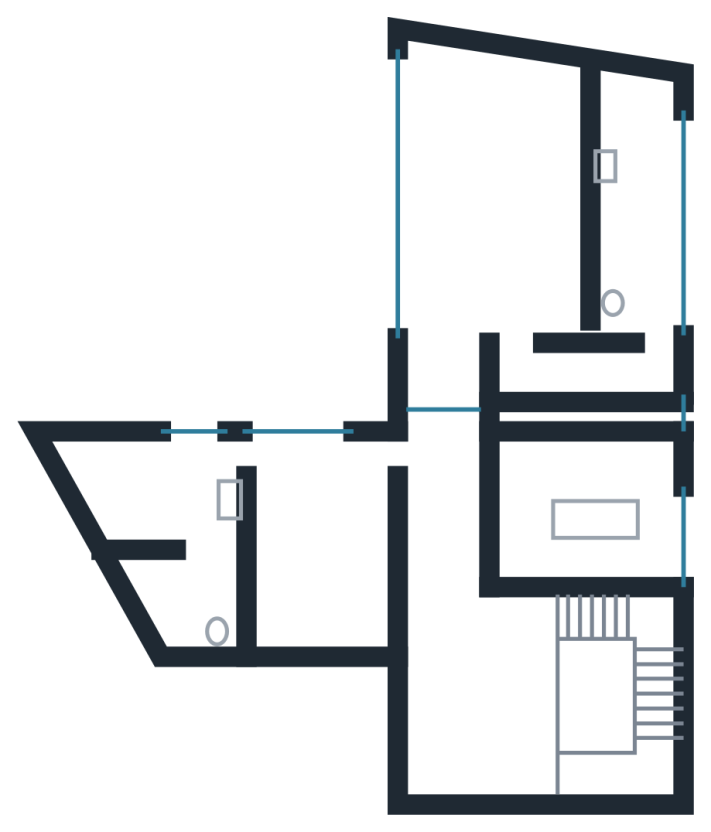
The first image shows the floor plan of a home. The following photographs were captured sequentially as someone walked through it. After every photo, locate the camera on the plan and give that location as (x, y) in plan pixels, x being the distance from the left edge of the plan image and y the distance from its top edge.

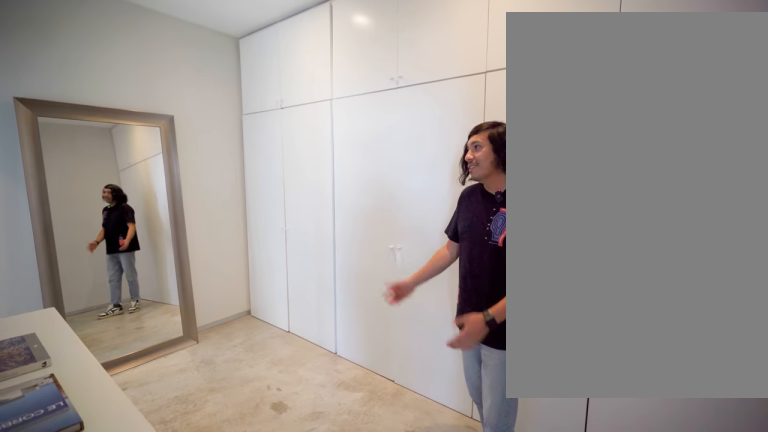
(522, 373)
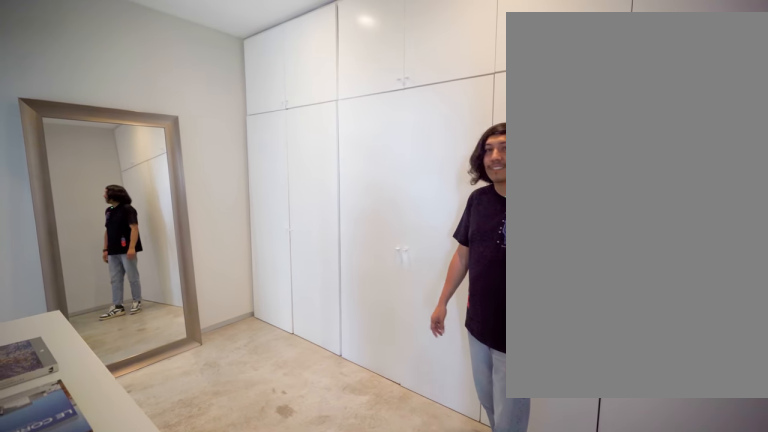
(522, 373)
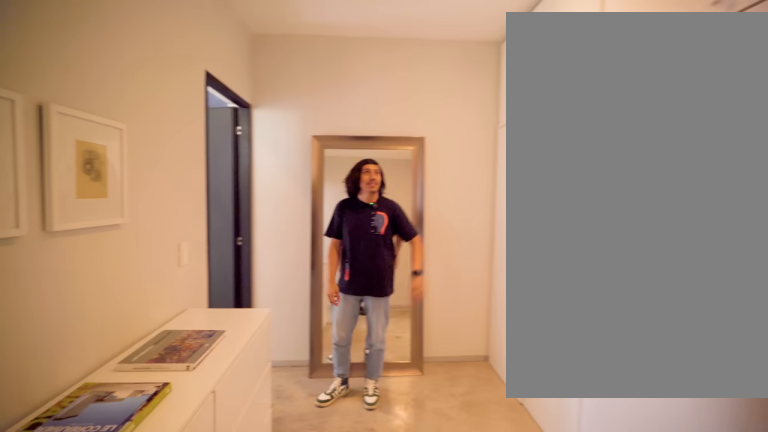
(532, 382)
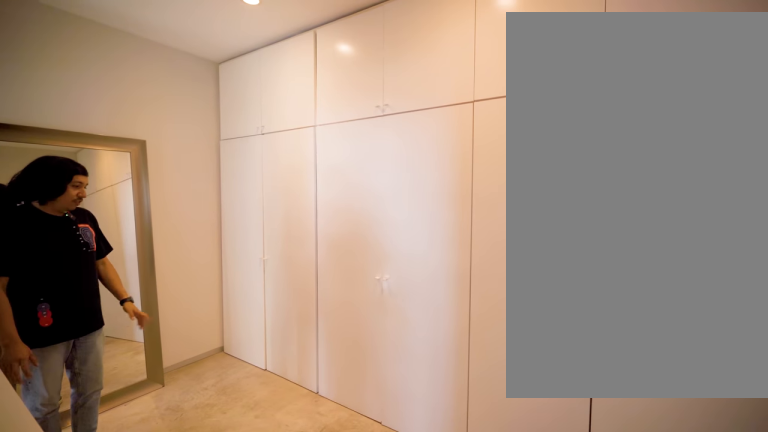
(531, 382)
